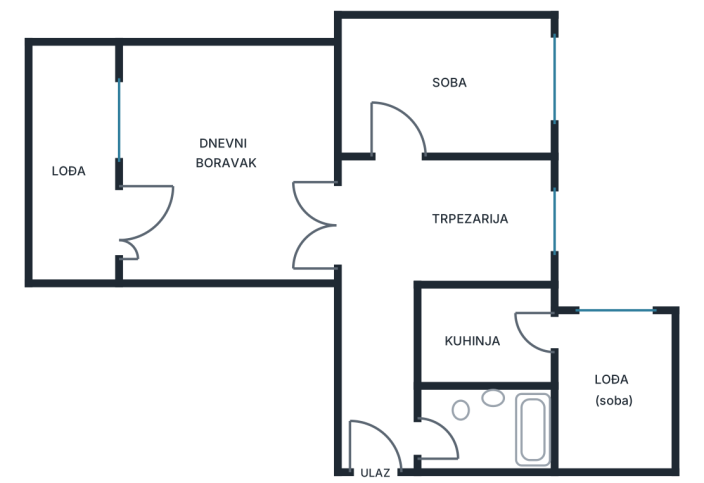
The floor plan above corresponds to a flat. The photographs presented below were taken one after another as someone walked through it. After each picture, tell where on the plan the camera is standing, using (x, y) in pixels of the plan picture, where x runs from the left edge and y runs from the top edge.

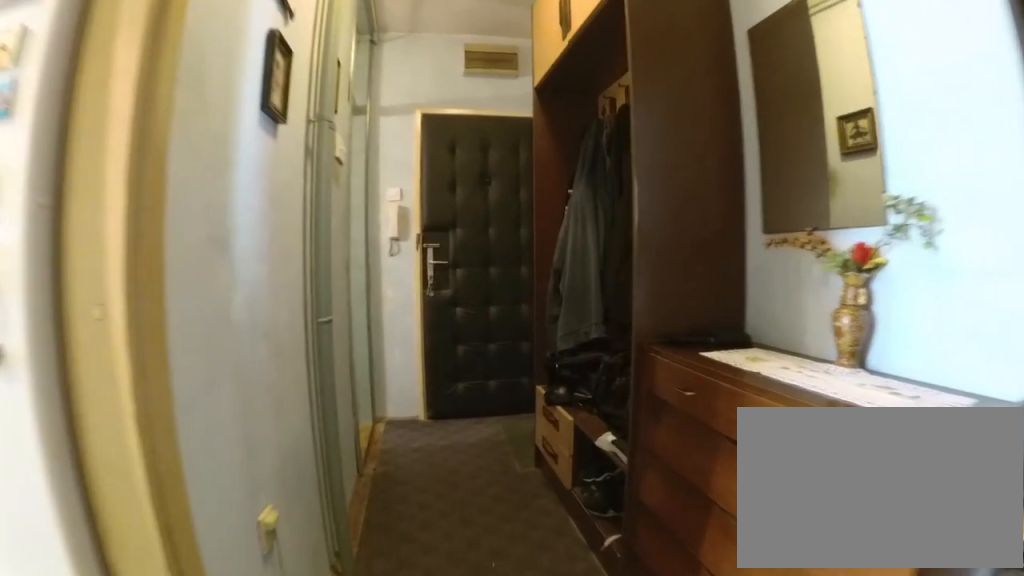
(379, 310)
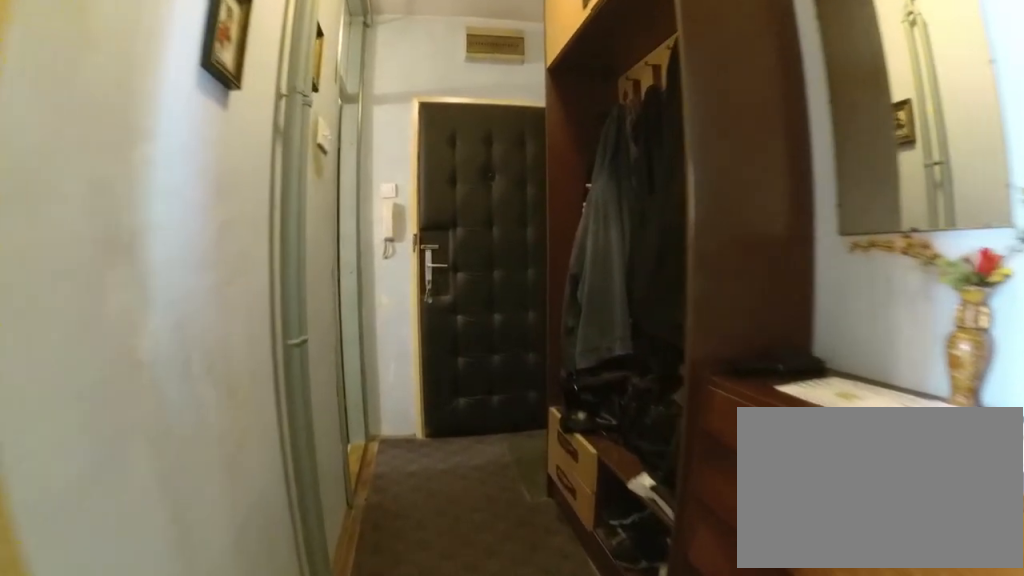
(379, 323)
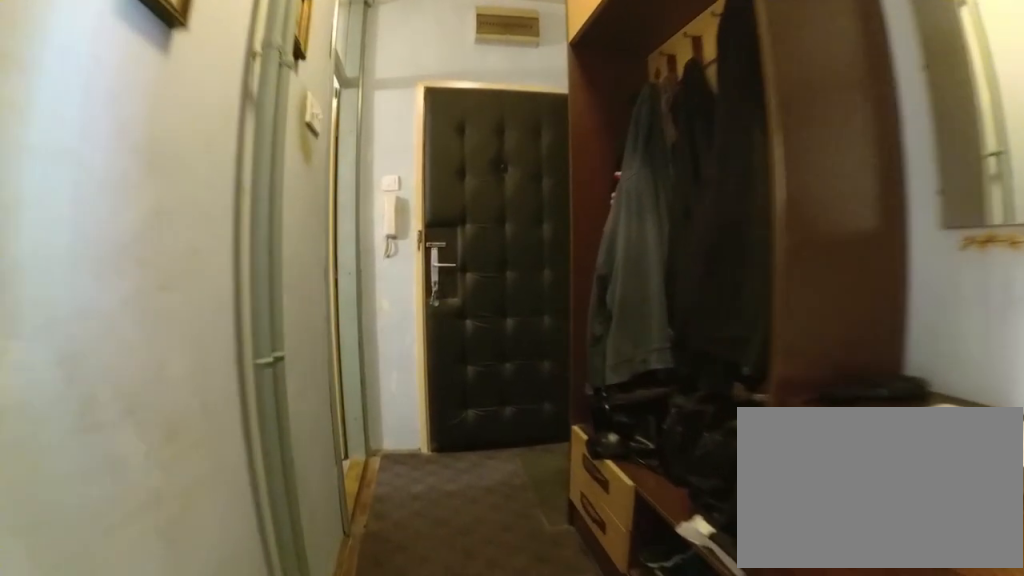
(378, 335)
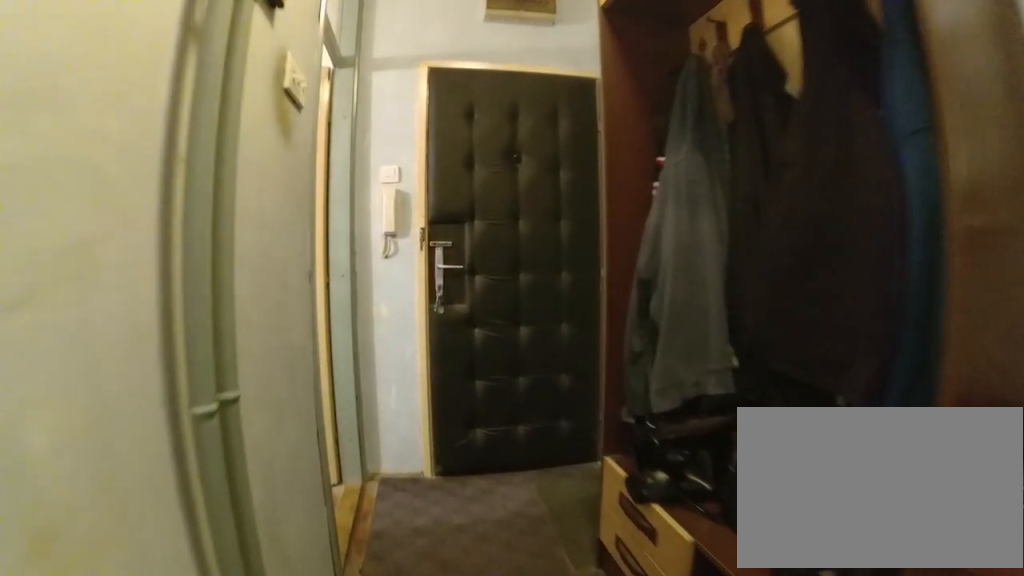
(379, 348)
